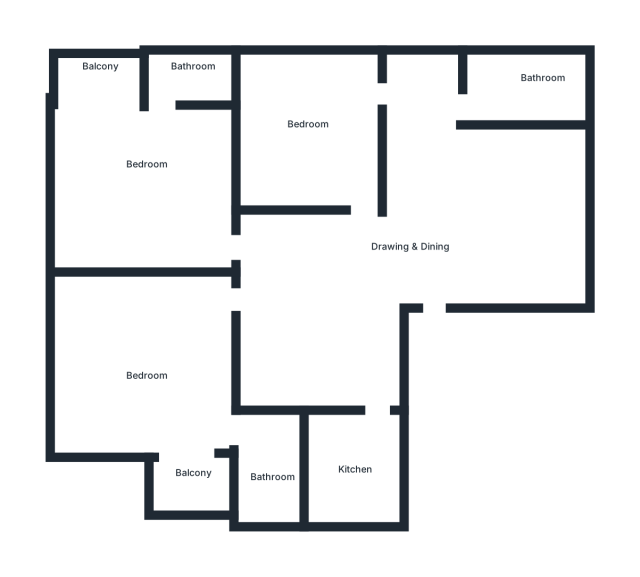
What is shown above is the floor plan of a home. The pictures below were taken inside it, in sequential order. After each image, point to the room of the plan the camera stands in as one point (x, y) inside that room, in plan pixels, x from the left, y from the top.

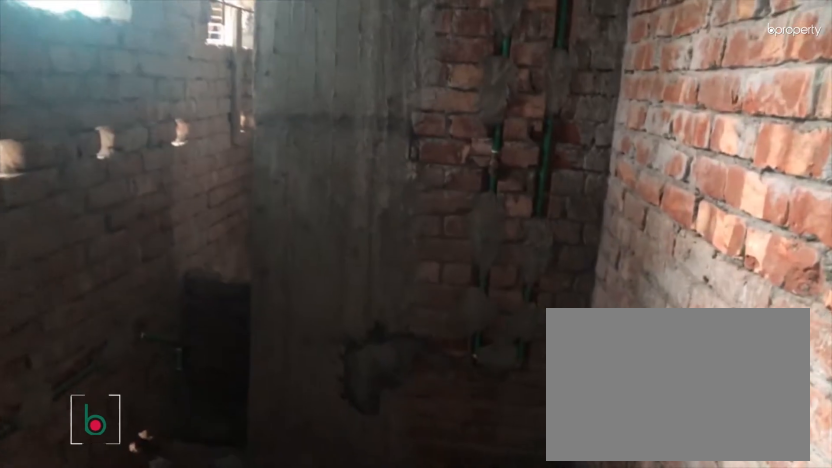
(512, 100)
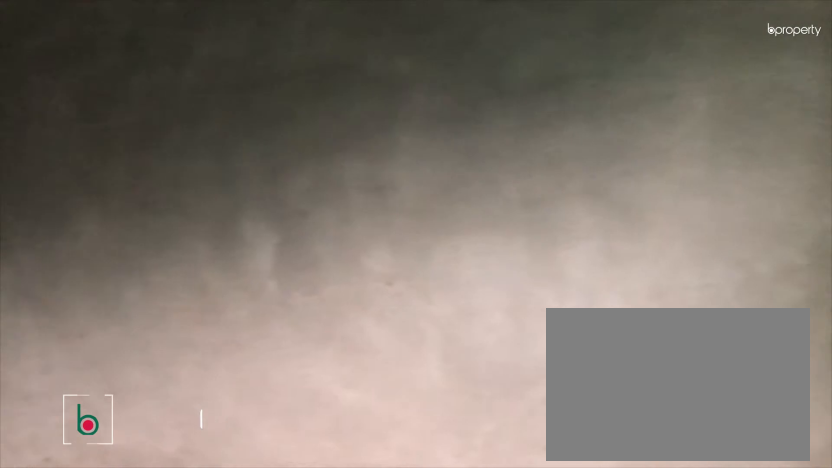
(308, 127)
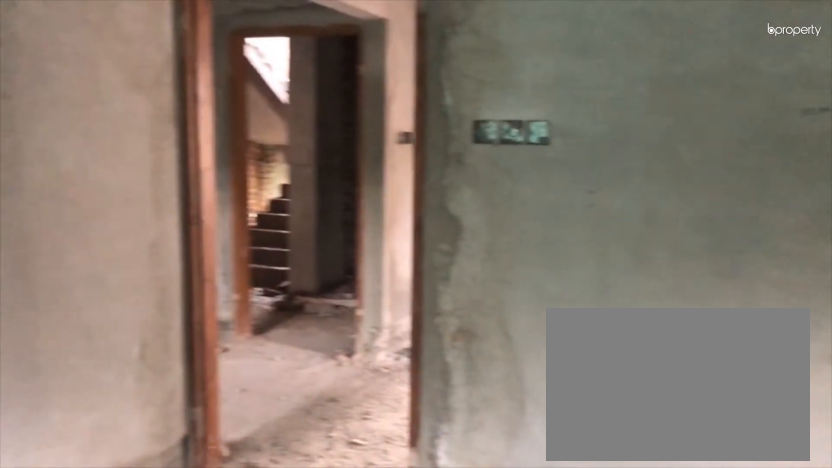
(308, 127)
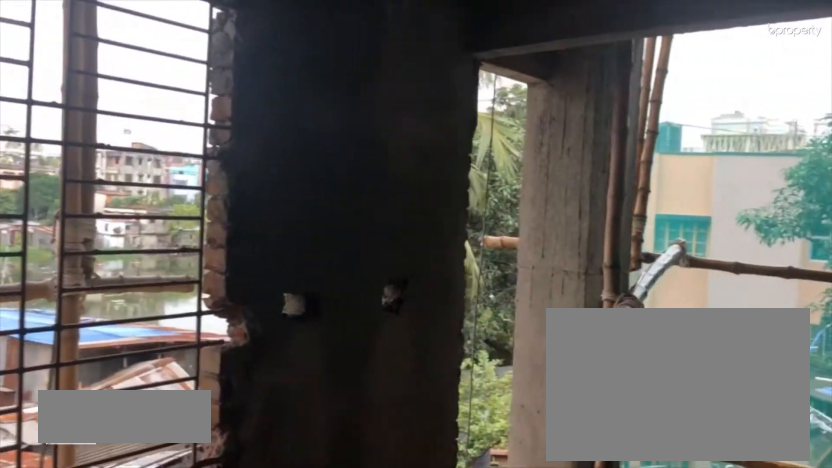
(142, 166)
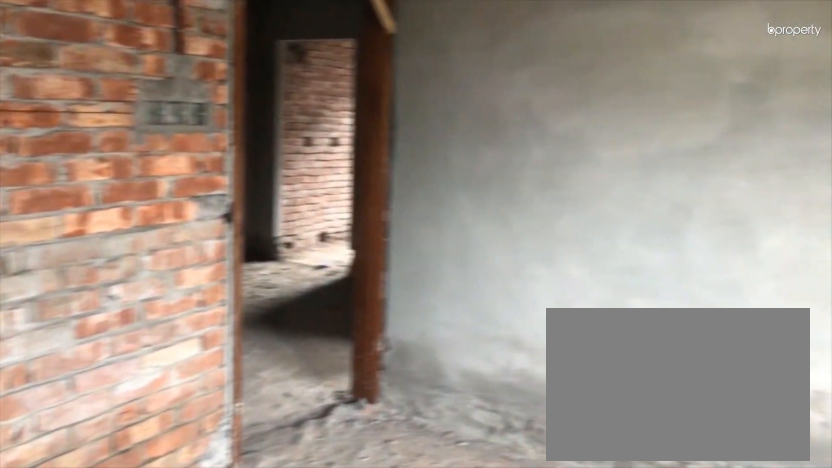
(152, 163)
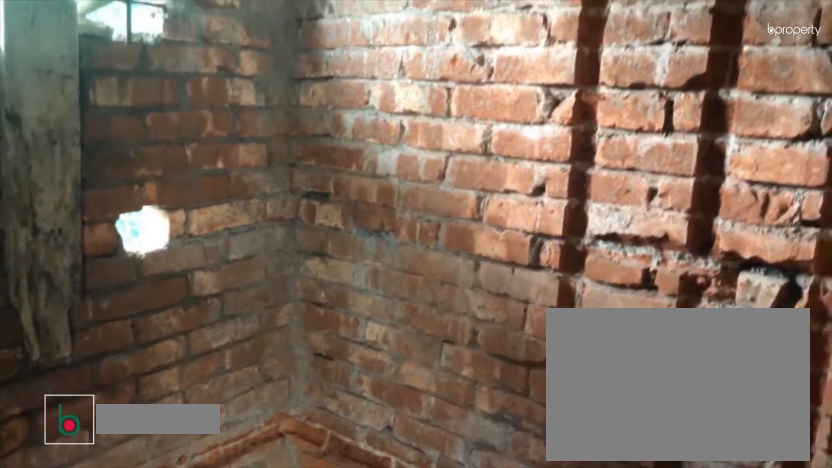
(188, 77)
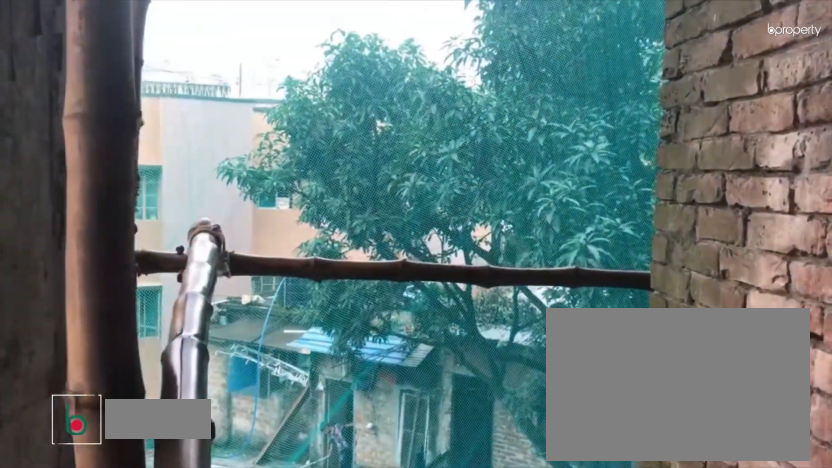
(96, 78)
